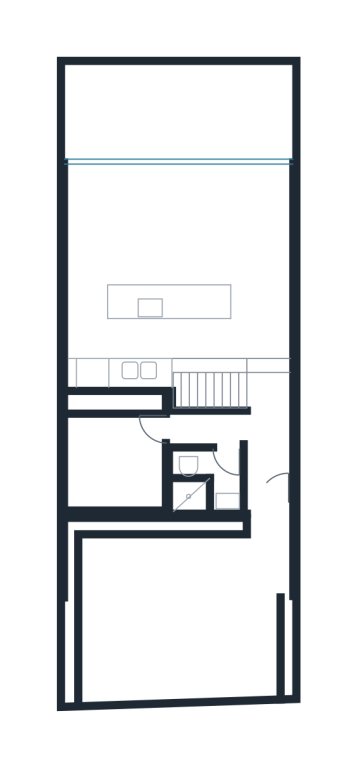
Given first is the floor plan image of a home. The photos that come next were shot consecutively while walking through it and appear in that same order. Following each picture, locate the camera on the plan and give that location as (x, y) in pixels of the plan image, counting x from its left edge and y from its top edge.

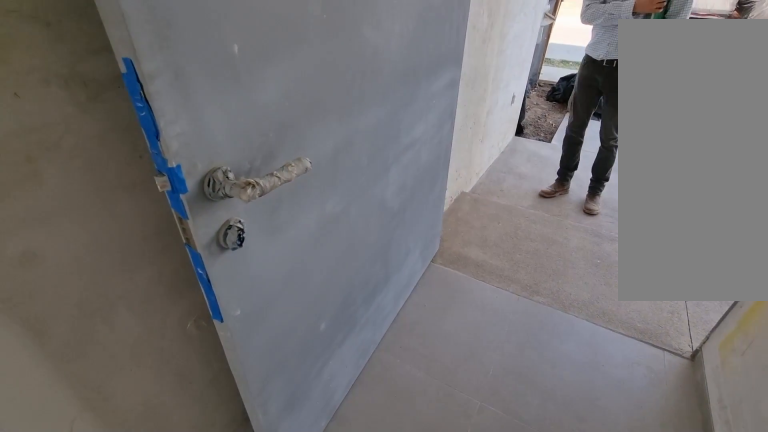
(276, 481)
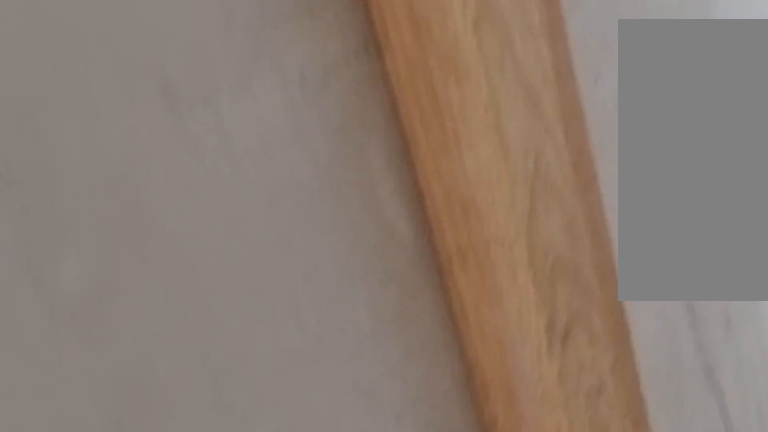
(178, 426)
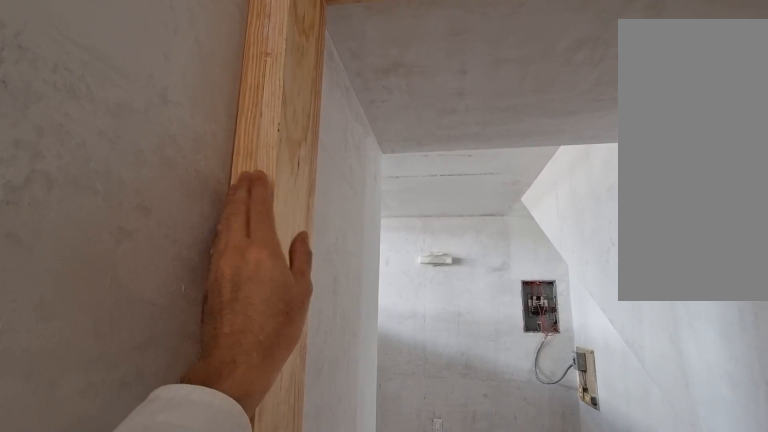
(178, 426)
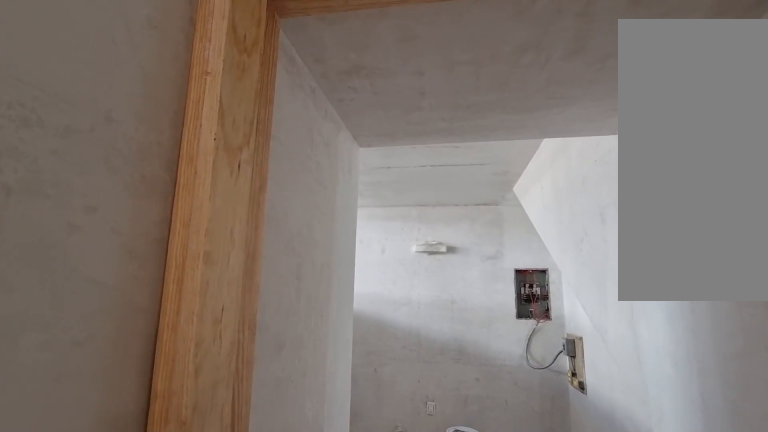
(179, 426)
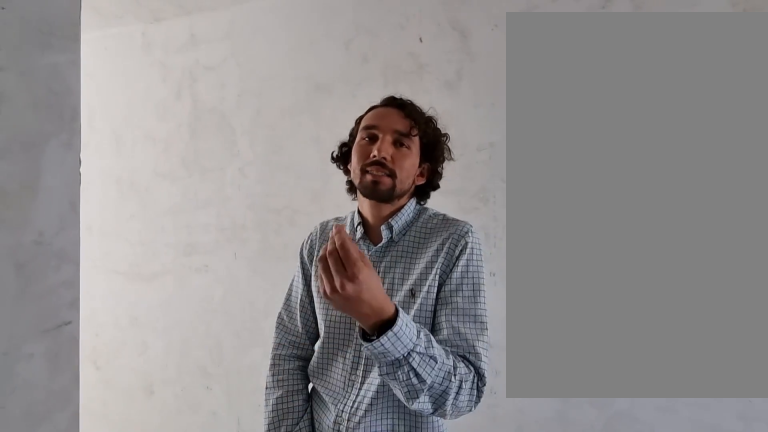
(178, 426)
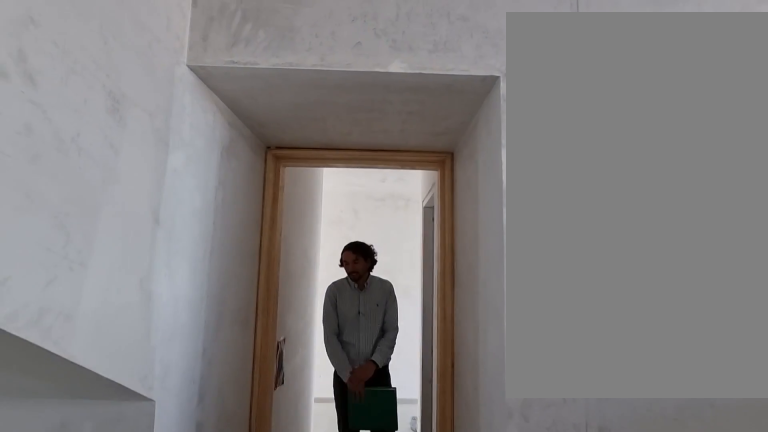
(175, 429)
